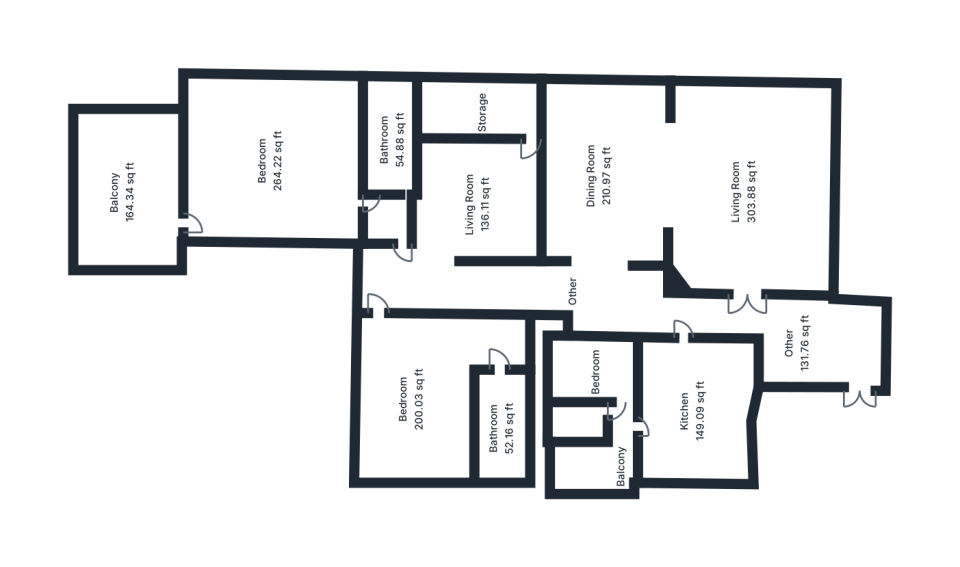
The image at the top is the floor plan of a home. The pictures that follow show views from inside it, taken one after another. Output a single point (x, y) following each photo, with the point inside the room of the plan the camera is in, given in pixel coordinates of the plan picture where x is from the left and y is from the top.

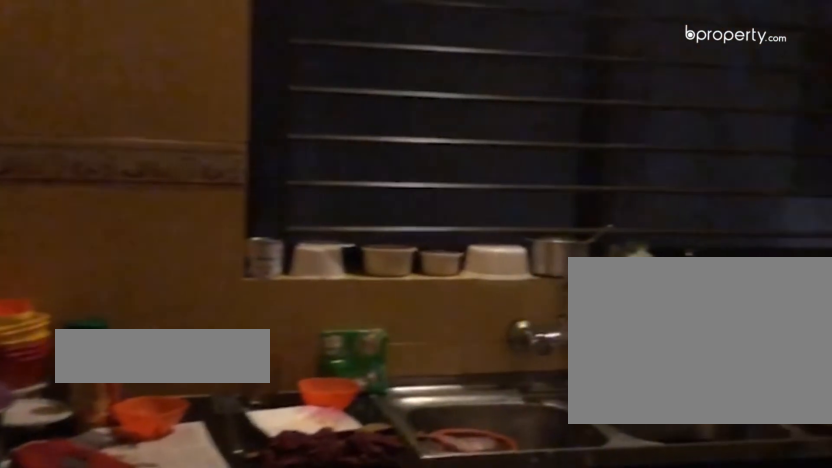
(697, 435)
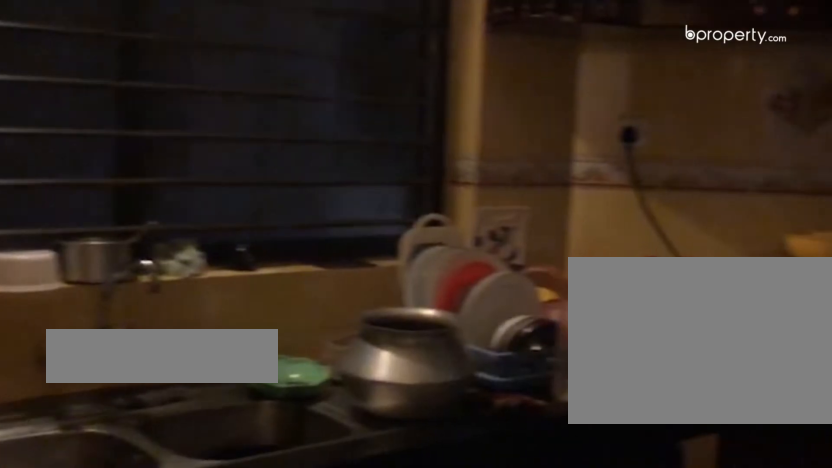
(697, 435)
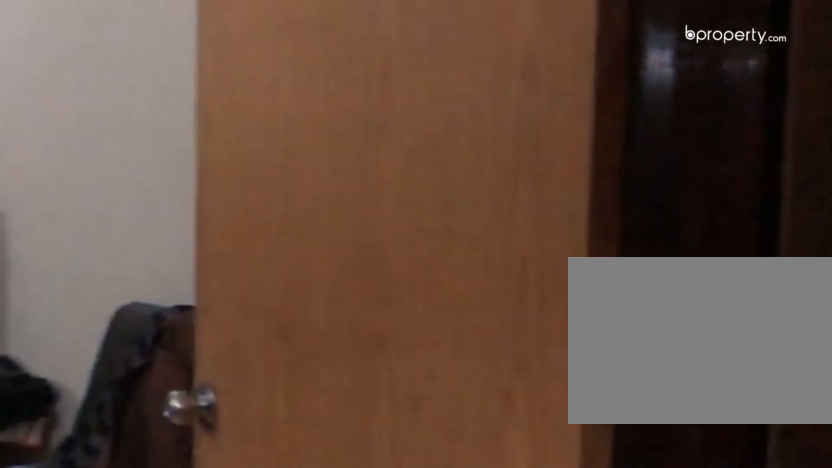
(289, 189)
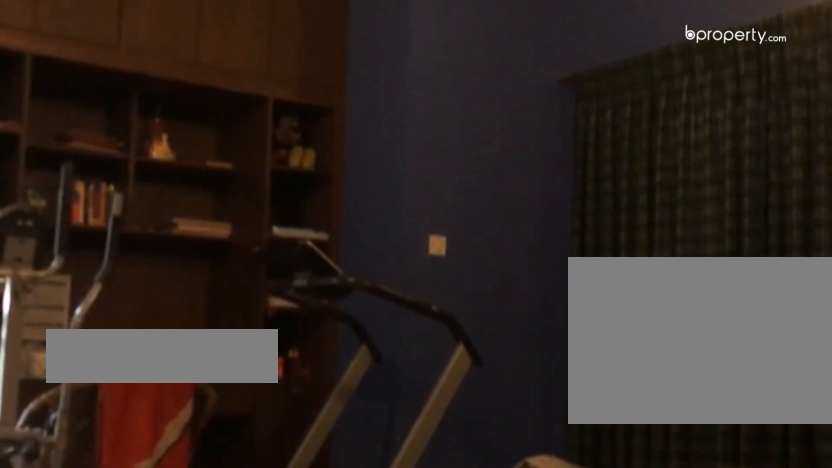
(453, 413)
